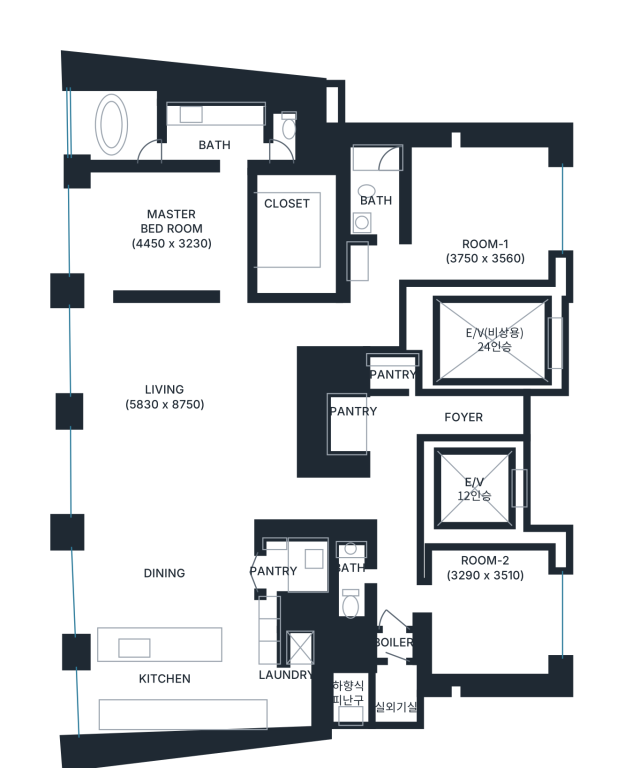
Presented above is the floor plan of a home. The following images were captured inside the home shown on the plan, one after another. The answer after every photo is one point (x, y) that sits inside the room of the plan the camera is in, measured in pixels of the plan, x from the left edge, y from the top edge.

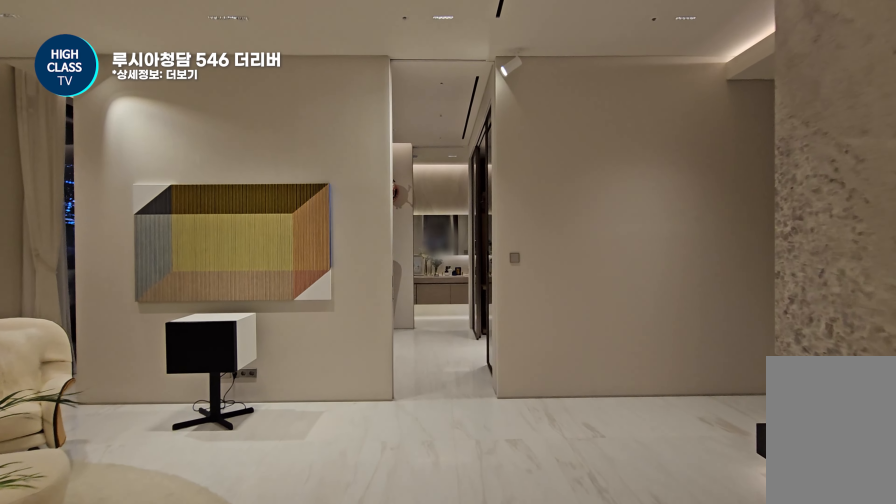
(181, 405)
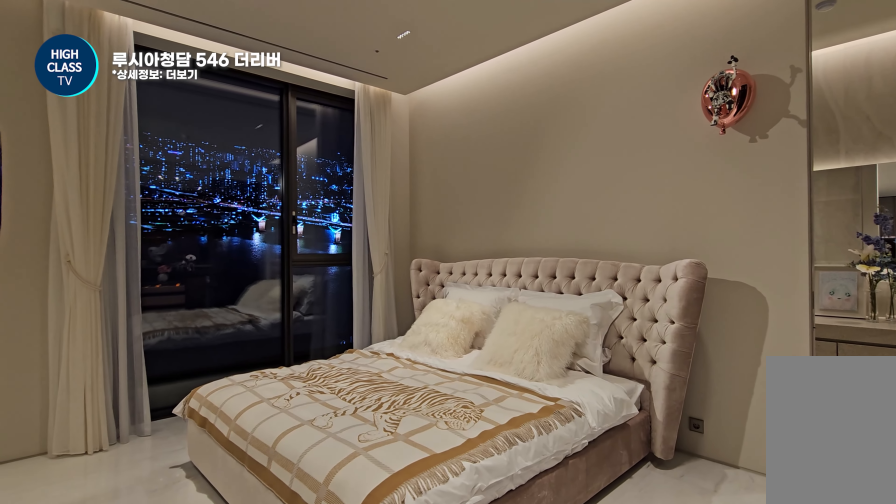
(207, 227)
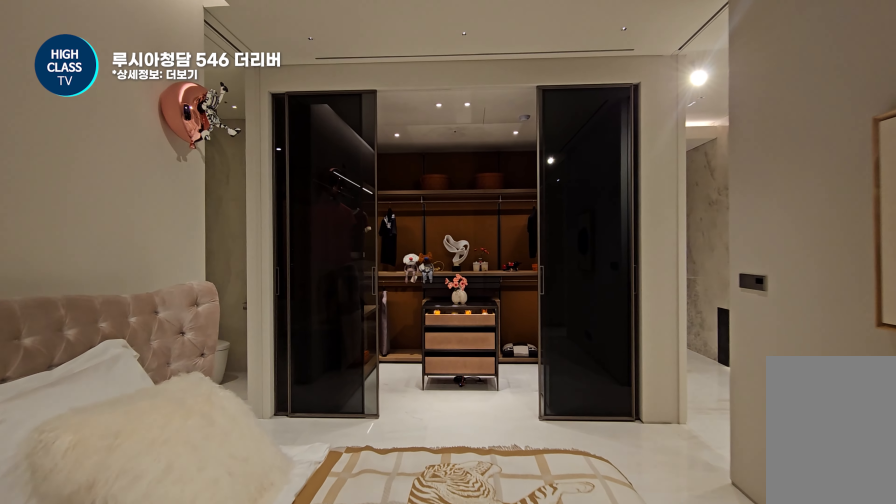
(207, 227)
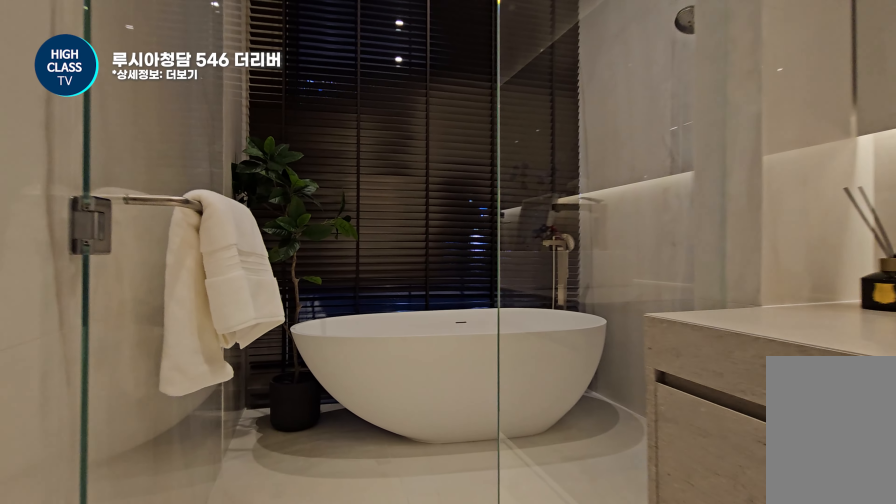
(187, 126)
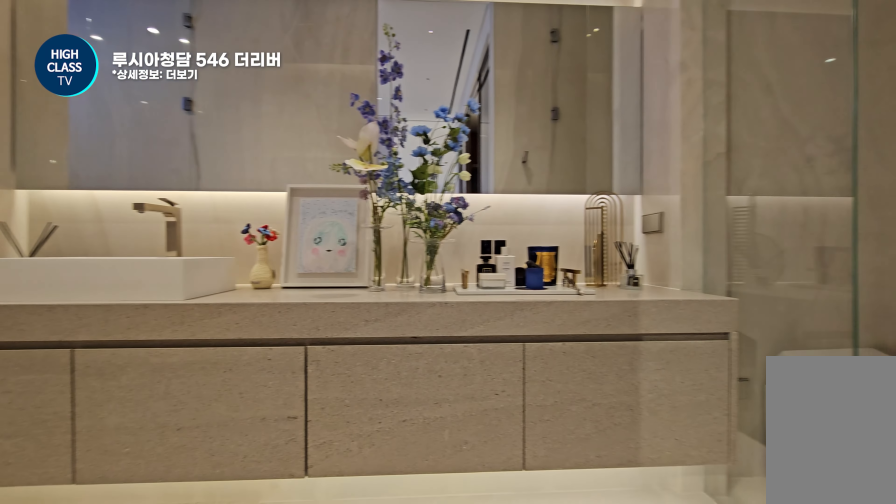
(187, 126)
